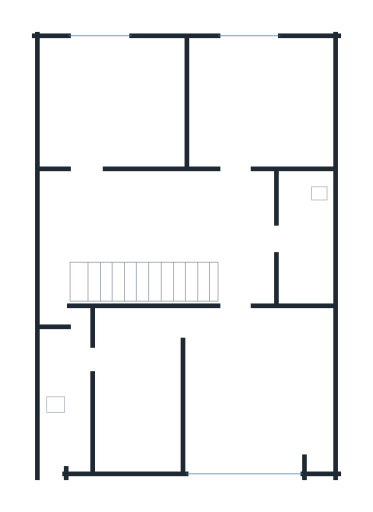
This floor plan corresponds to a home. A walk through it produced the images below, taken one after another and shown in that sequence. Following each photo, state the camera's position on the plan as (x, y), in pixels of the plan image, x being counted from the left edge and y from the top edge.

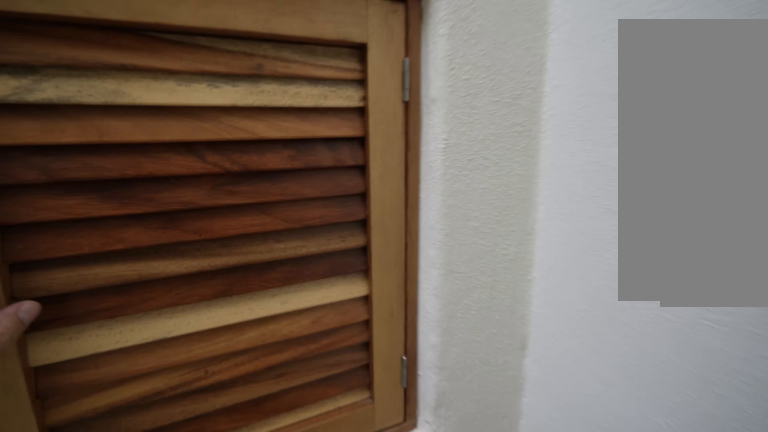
(58, 278)
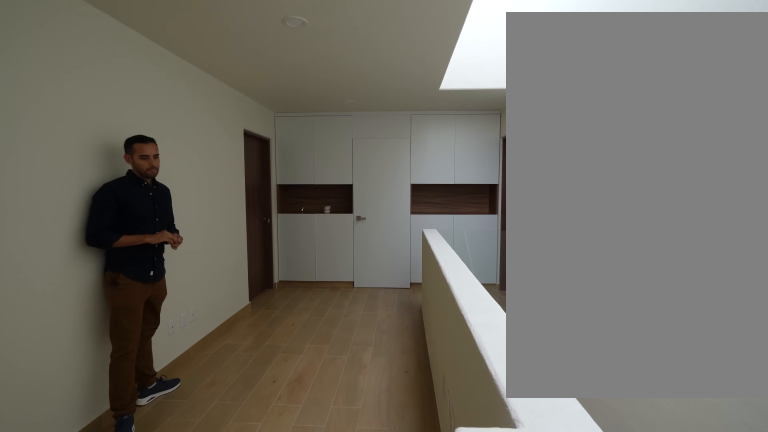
(52, 262)
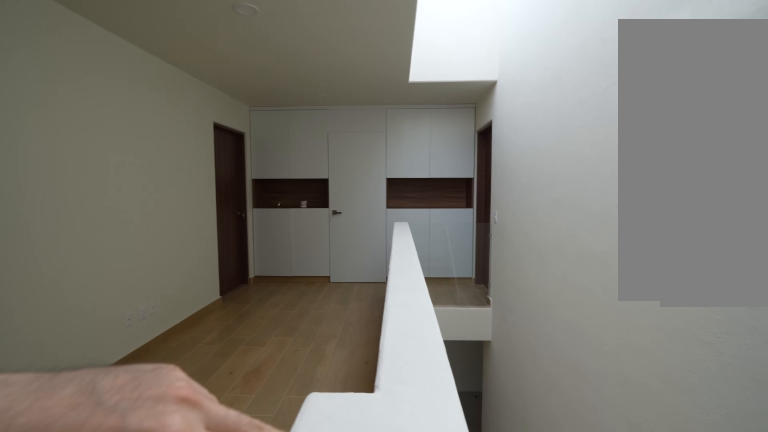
(53, 255)
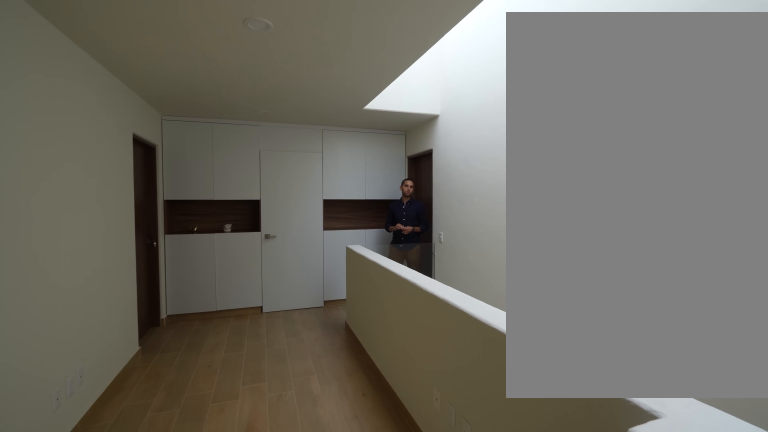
(56, 244)
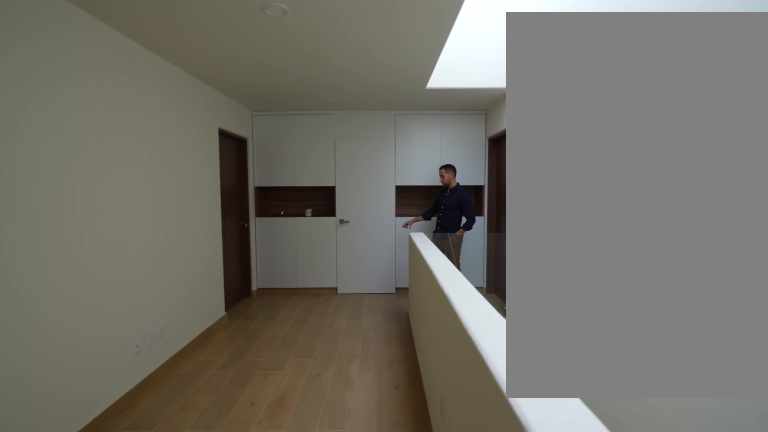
(82, 221)
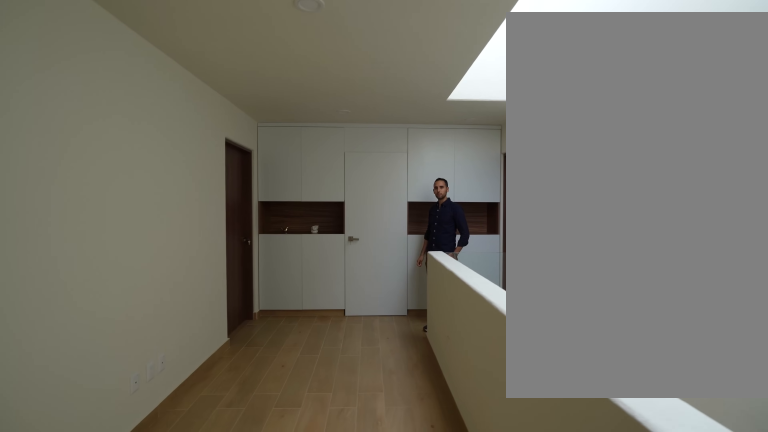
(68, 247)
